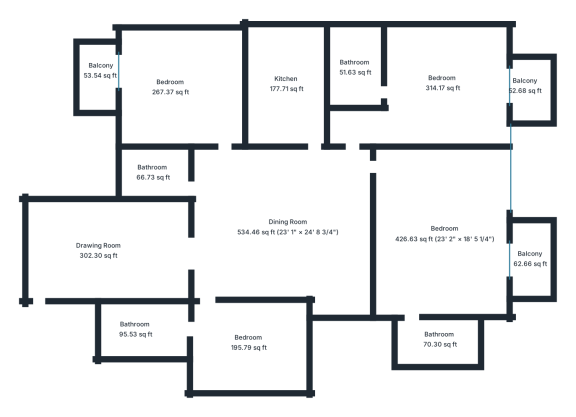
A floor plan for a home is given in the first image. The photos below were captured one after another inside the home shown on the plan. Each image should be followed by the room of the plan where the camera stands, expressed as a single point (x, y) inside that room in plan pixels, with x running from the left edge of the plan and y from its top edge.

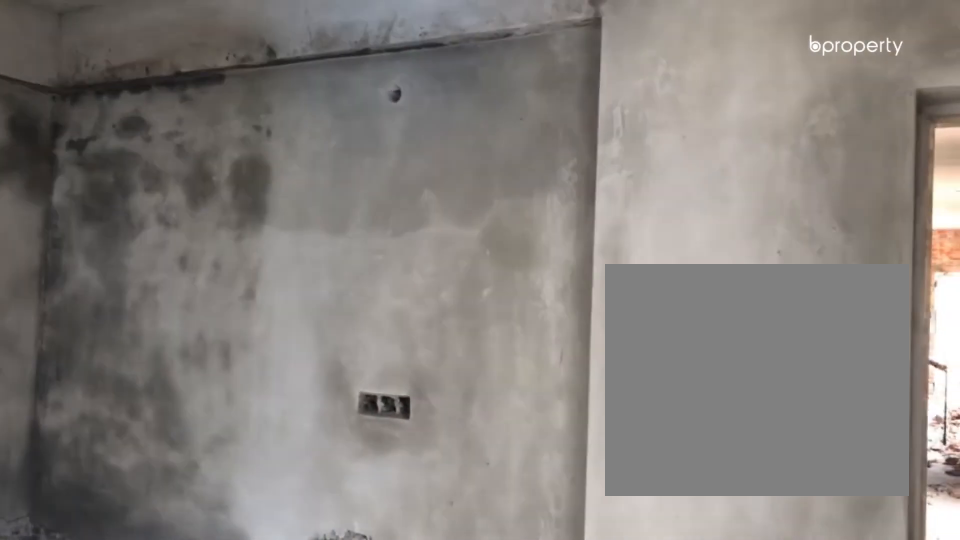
(97, 252)
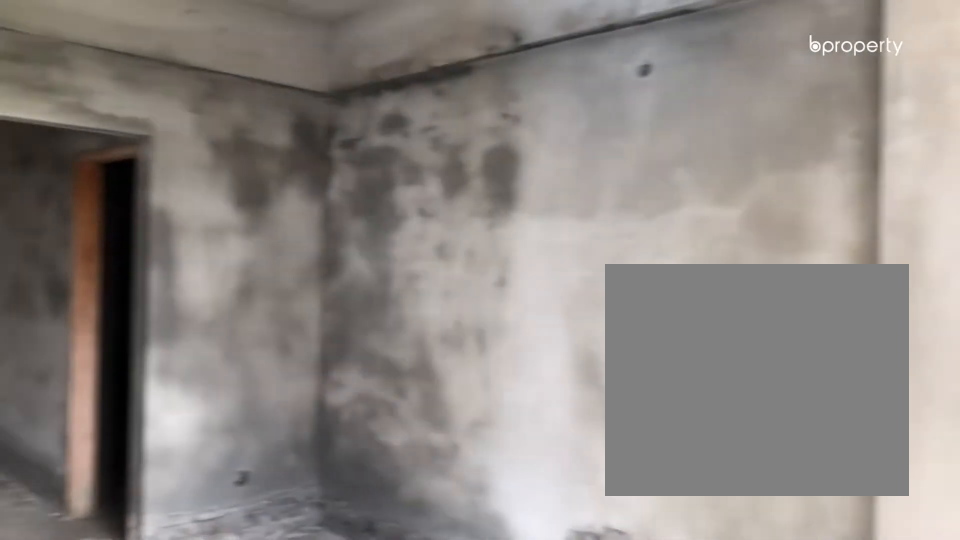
(97, 252)
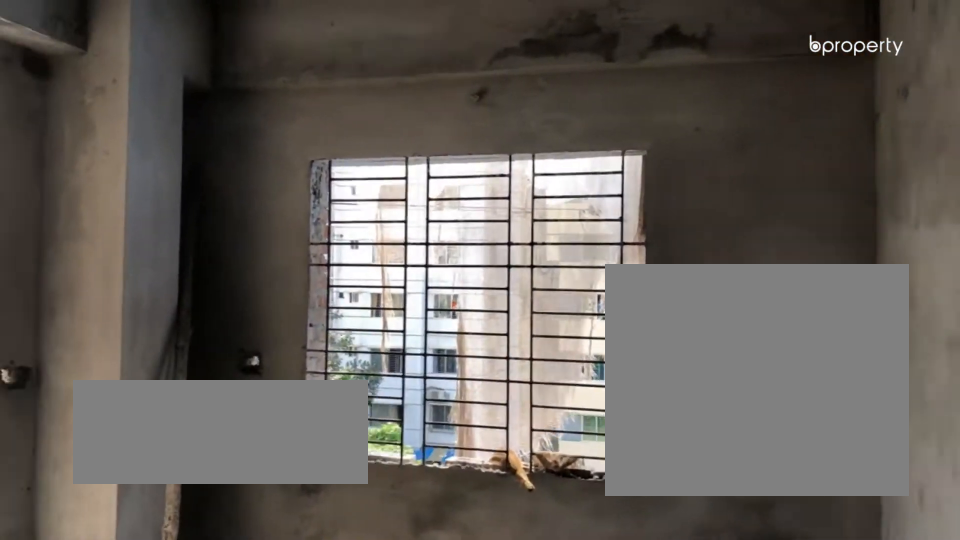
(170, 86)
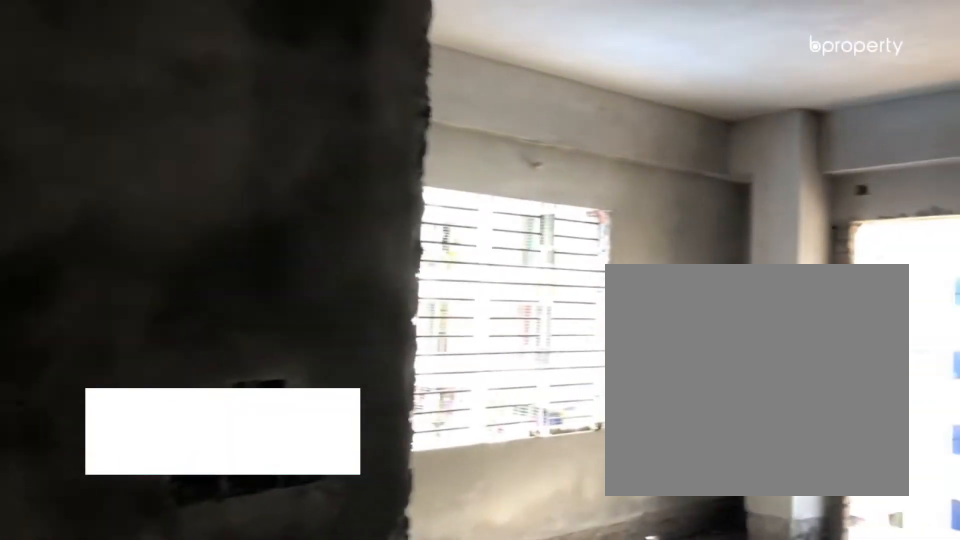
(441, 102)
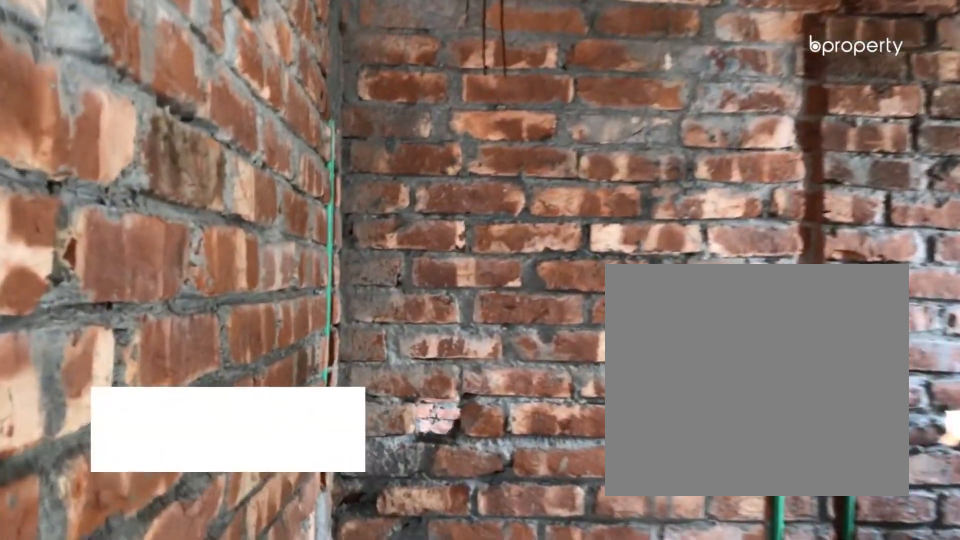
(356, 73)
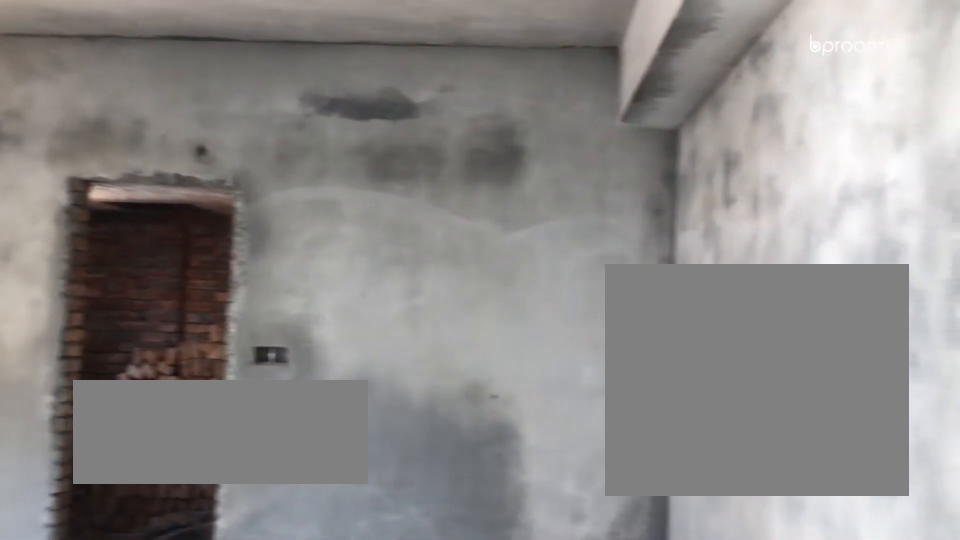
(445, 233)
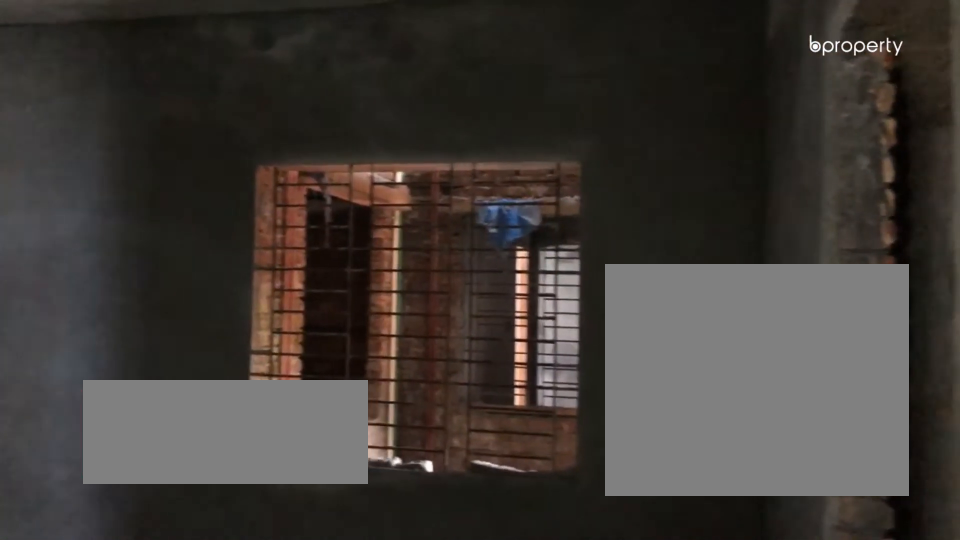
(246, 344)
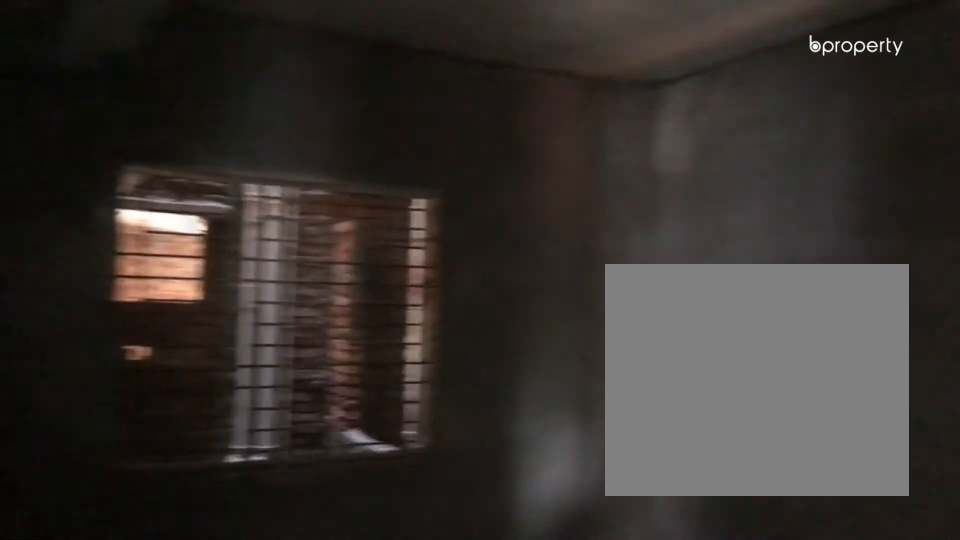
(246, 344)
